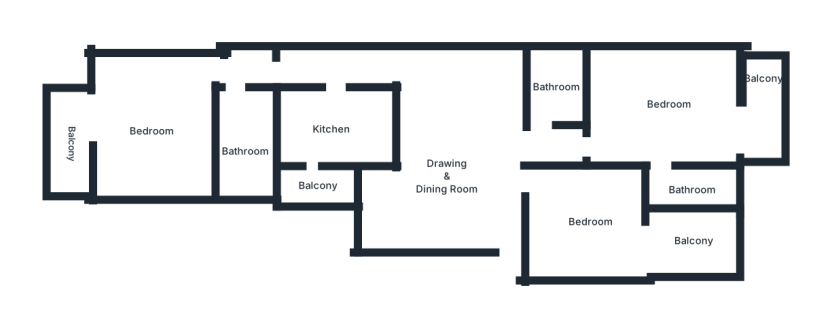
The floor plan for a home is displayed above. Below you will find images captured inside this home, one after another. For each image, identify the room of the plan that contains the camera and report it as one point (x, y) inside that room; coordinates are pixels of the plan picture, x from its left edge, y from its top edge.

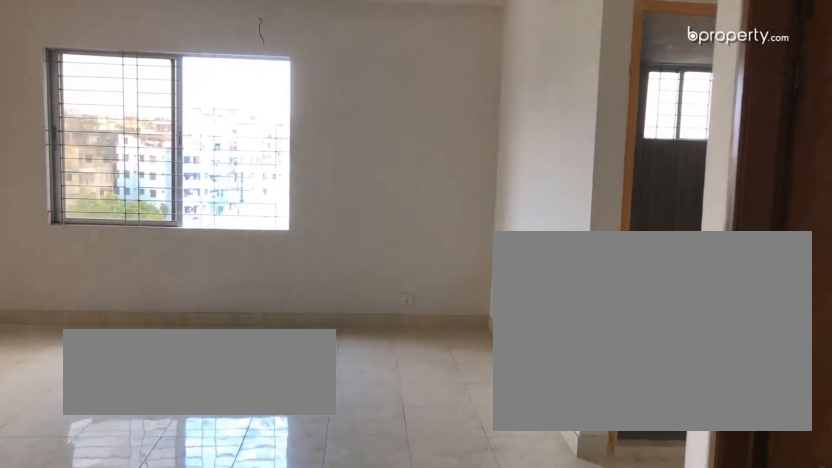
(444, 189)
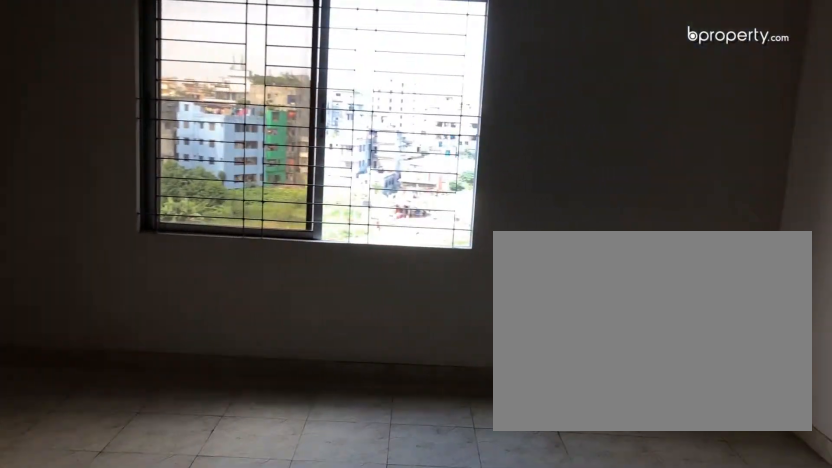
(444, 189)
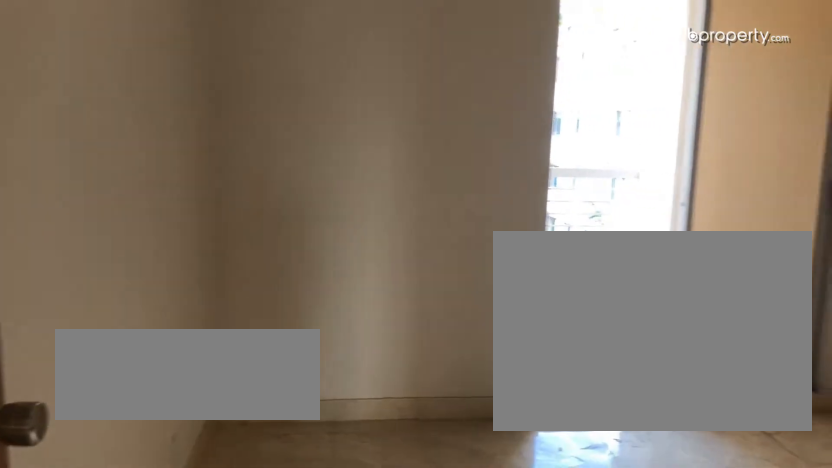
(591, 242)
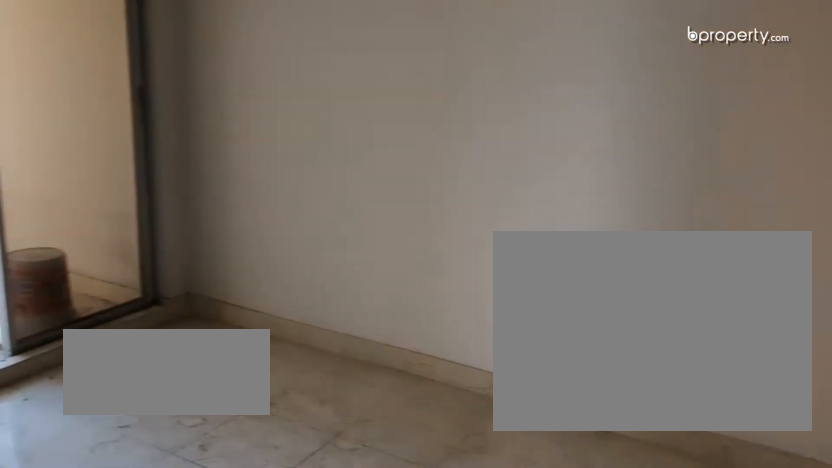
(591, 242)
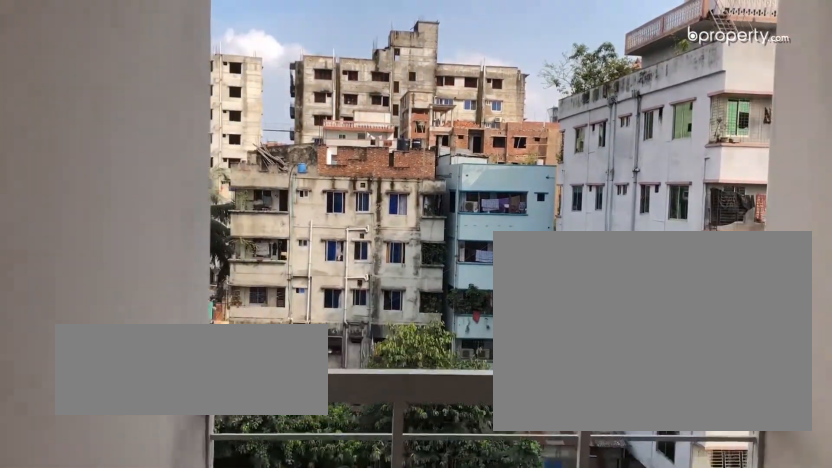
(694, 259)
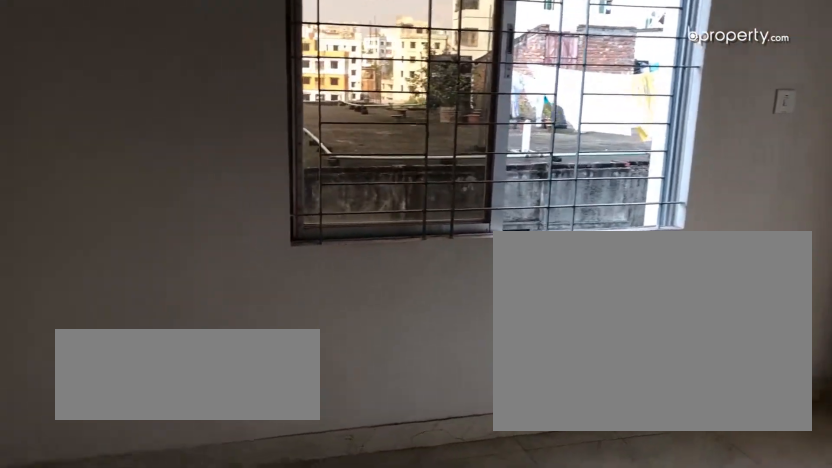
(664, 118)
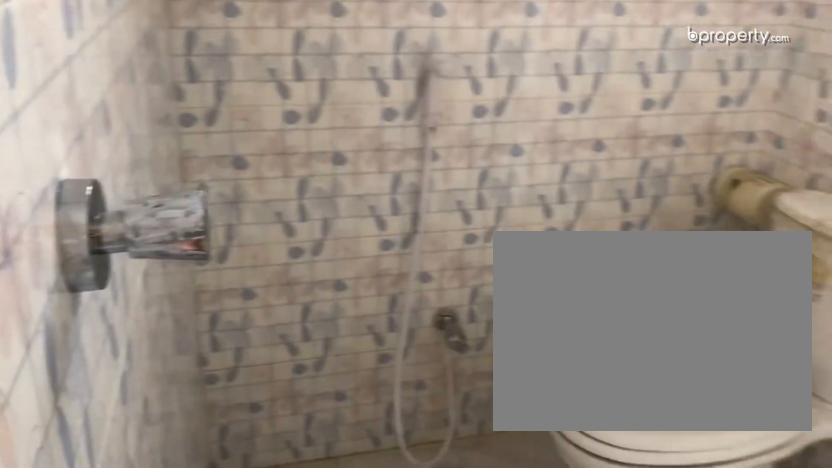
(690, 191)
